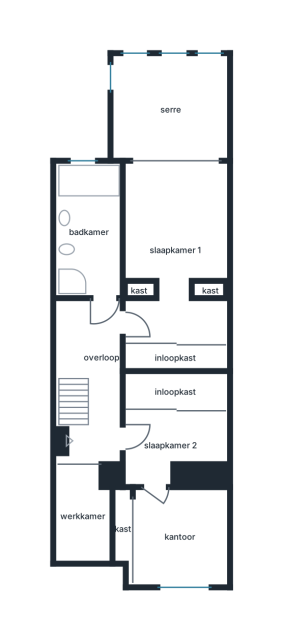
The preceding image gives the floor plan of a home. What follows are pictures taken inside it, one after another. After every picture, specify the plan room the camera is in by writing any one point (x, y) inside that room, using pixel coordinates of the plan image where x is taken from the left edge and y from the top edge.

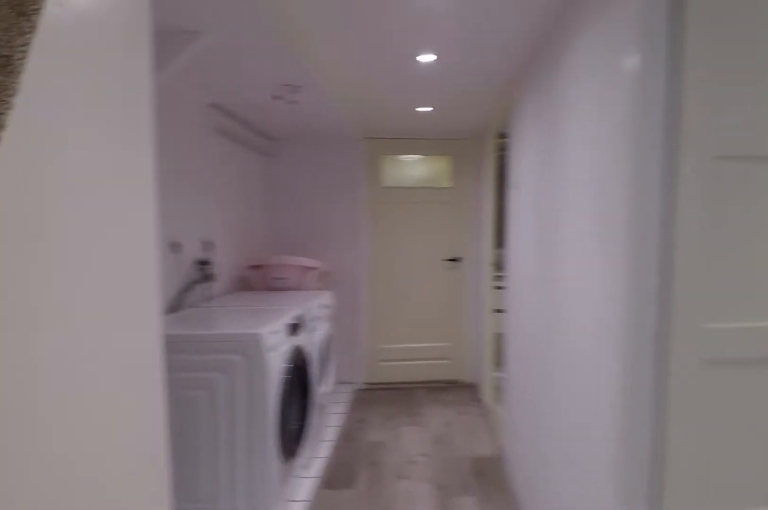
(95, 389)
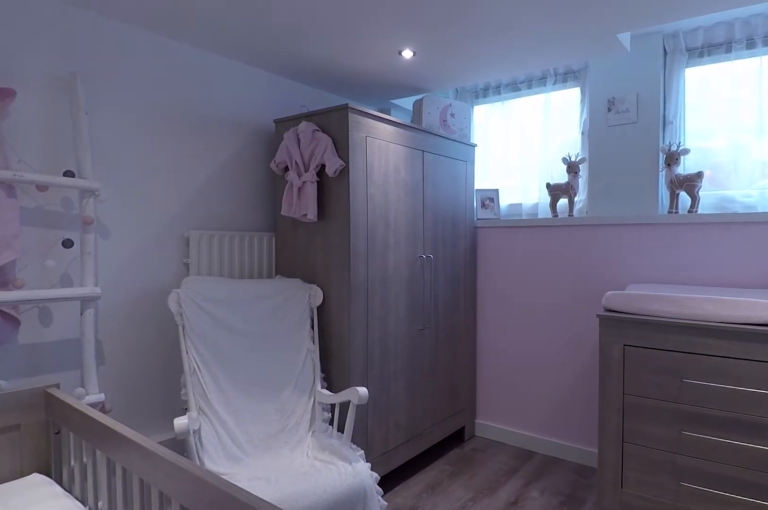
(180, 537)
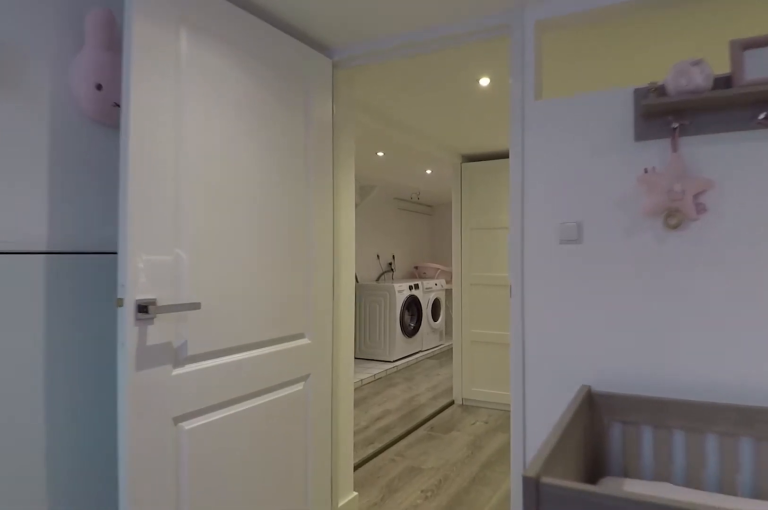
(180, 537)
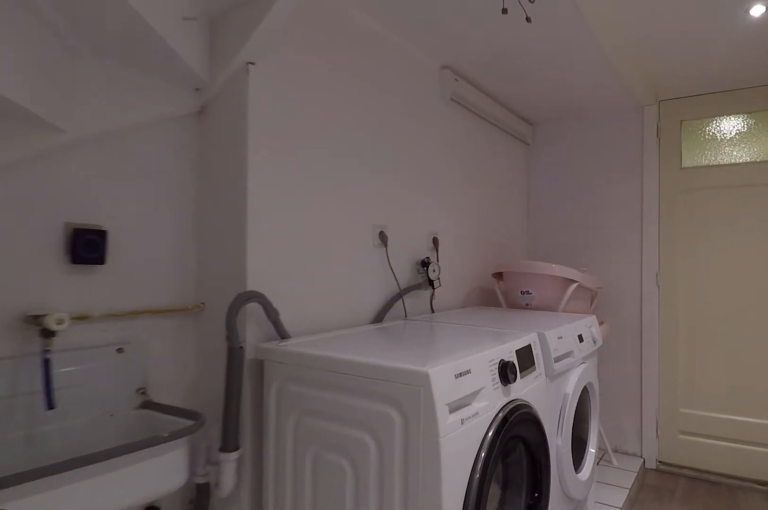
(95, 389)
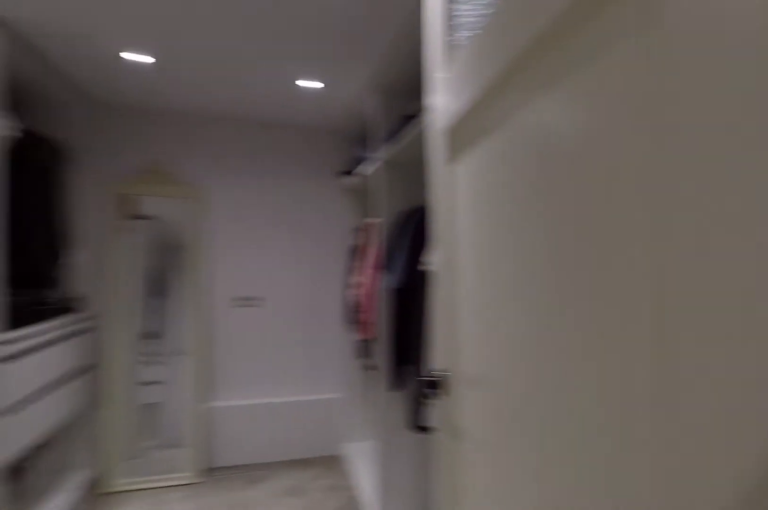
(95, 389)
